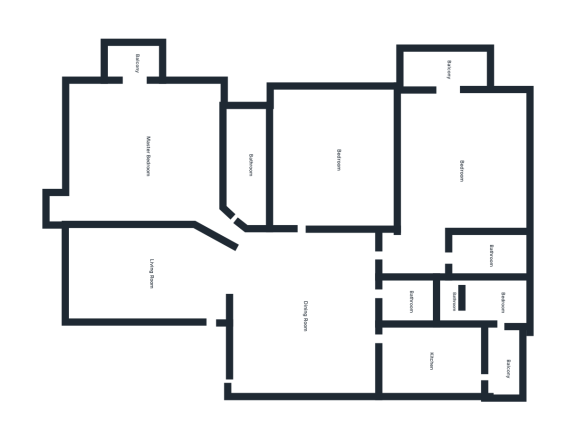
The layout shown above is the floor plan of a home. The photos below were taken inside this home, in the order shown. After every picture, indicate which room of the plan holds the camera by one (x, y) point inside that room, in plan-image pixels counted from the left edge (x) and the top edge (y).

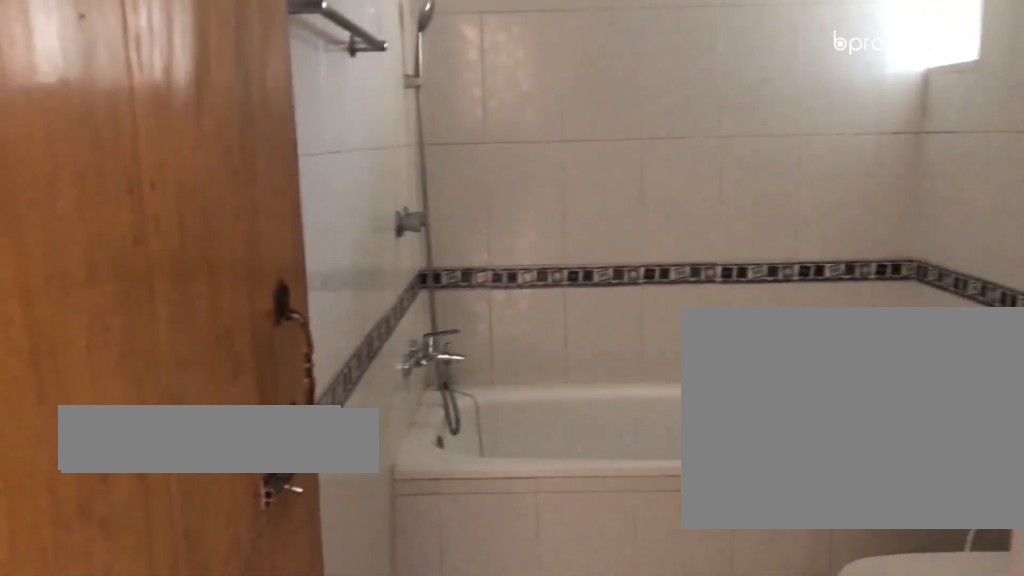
(253, 164)
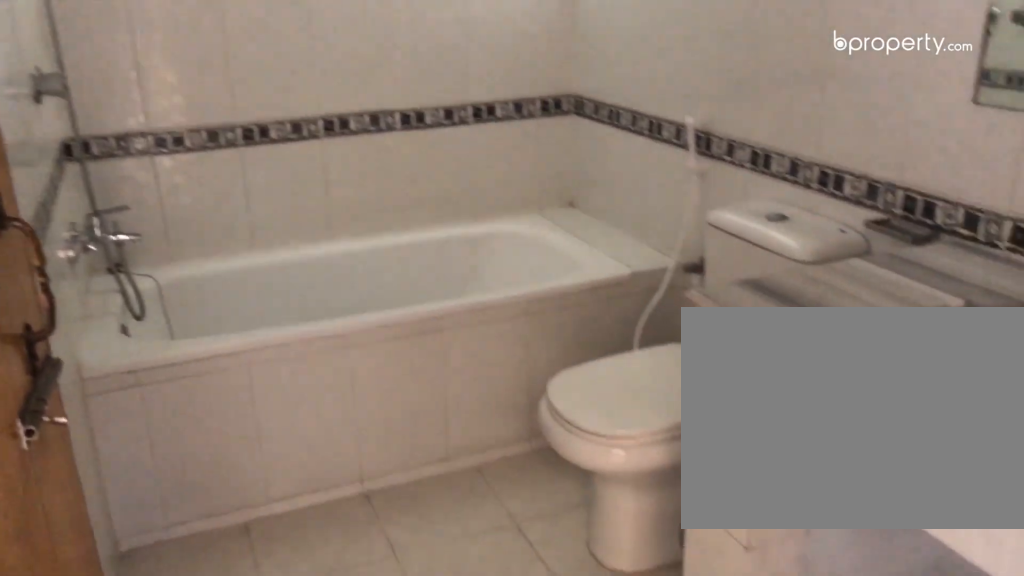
(253, 164)
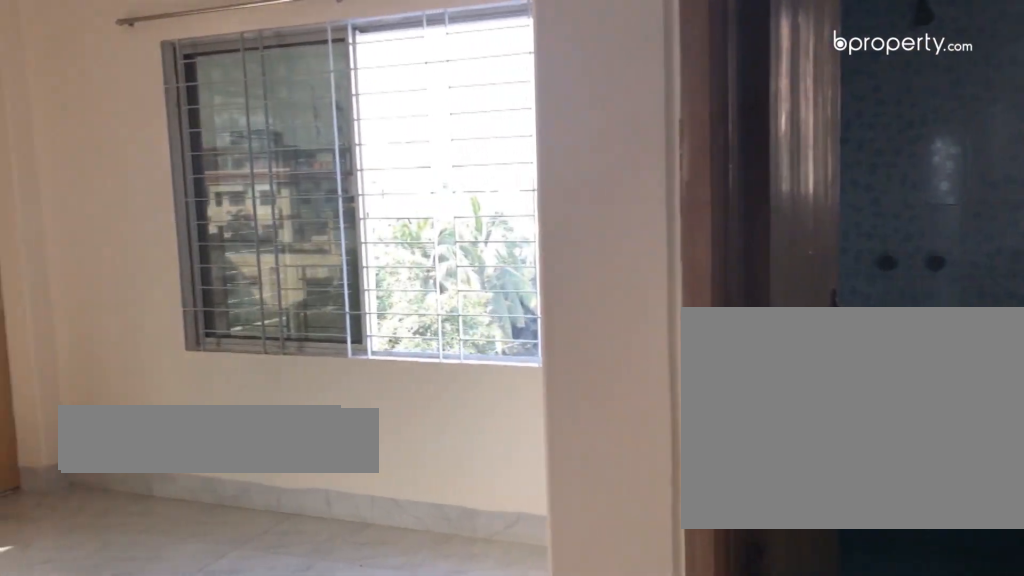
(474, 176)
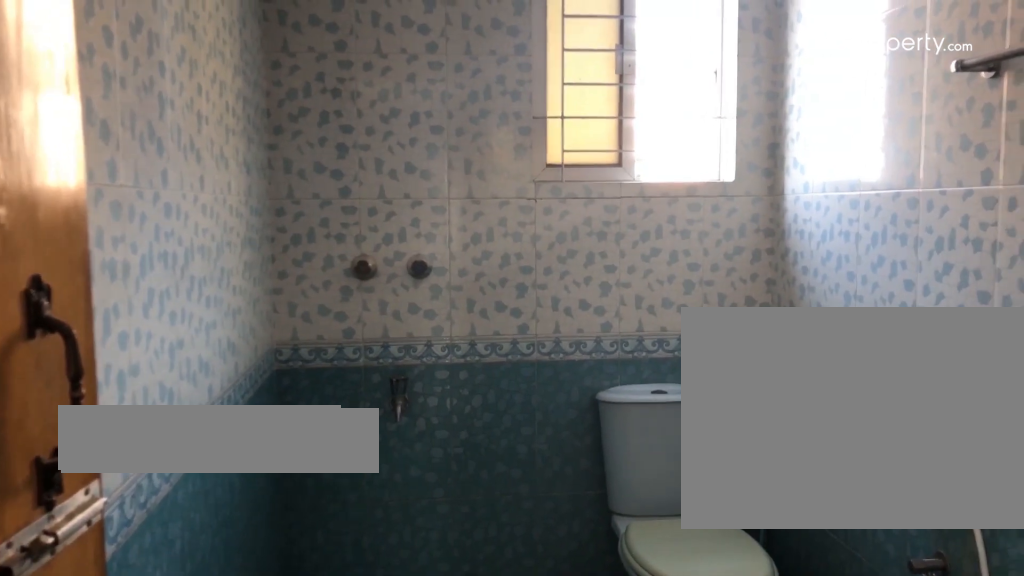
(505, 256)
